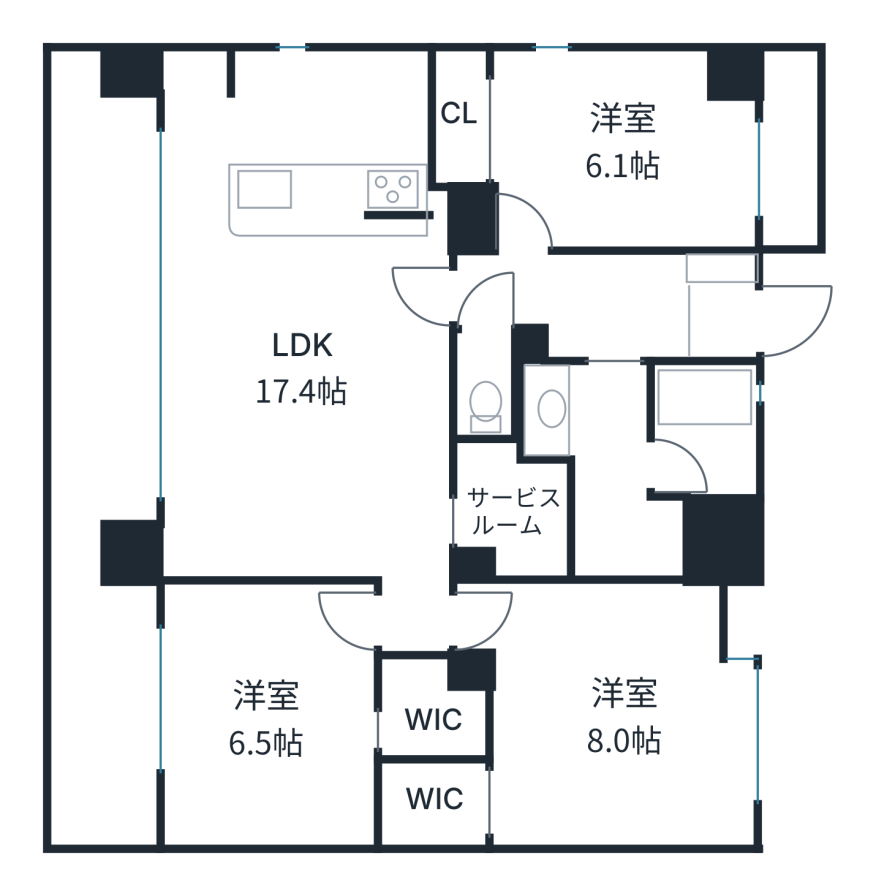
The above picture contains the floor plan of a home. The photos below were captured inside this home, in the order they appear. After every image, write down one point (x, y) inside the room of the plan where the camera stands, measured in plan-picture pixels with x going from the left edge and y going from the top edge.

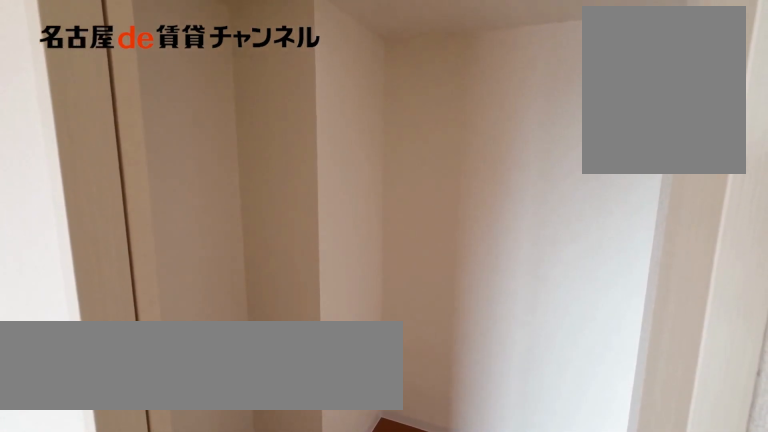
(510, 510)
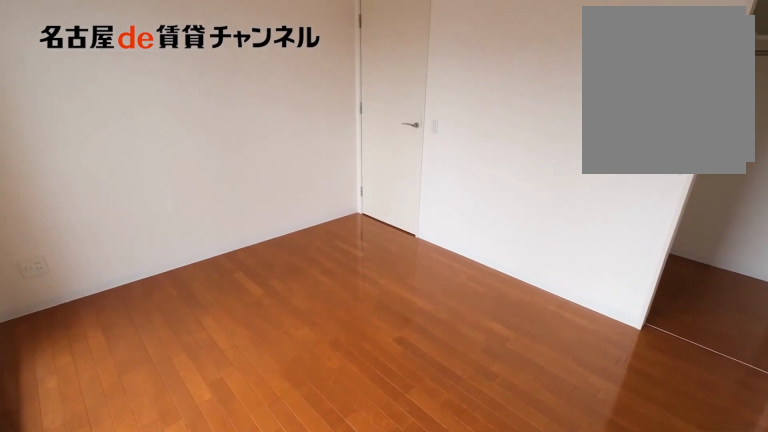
(298, 728)
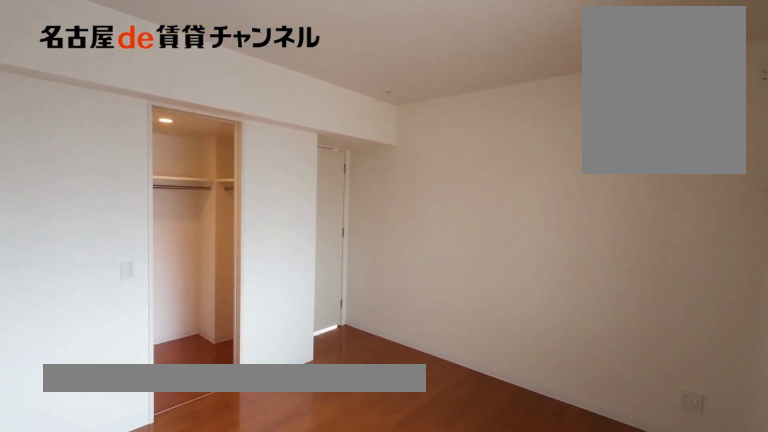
(585, 709)
